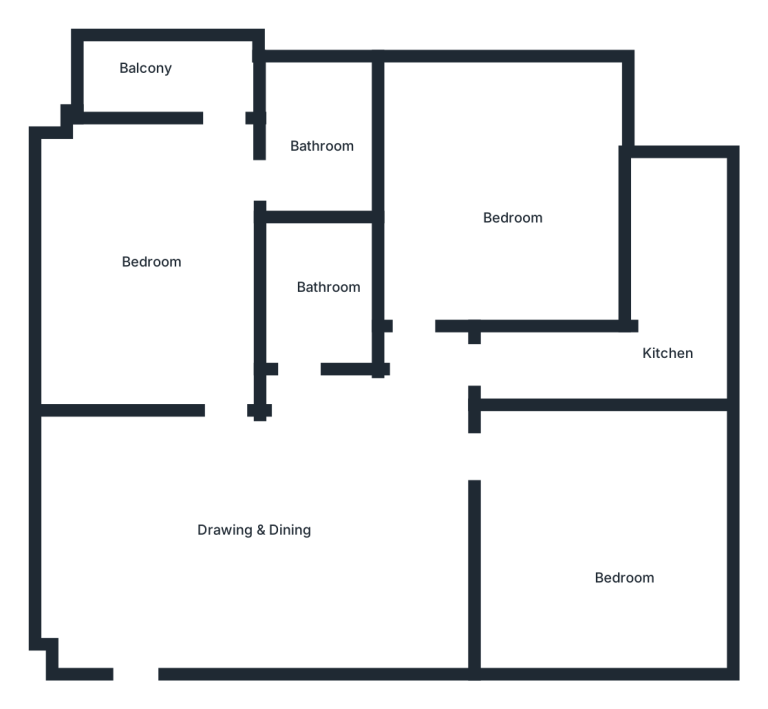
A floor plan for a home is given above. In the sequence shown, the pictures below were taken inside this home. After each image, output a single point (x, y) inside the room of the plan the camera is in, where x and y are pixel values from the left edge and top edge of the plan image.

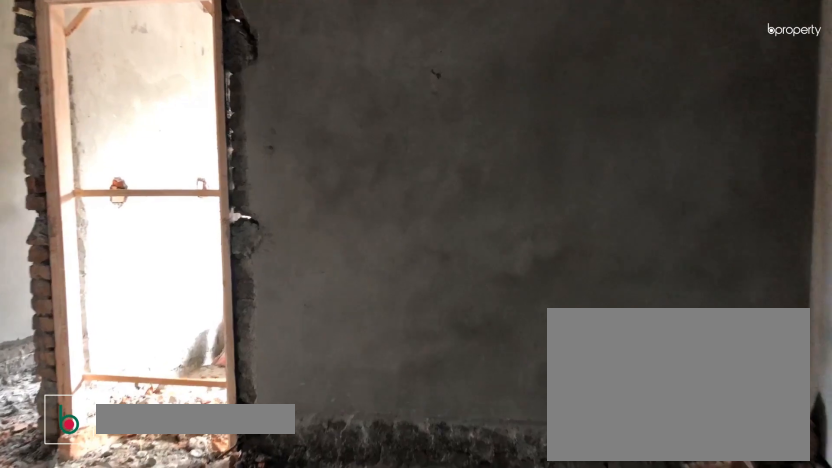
(244, 512)
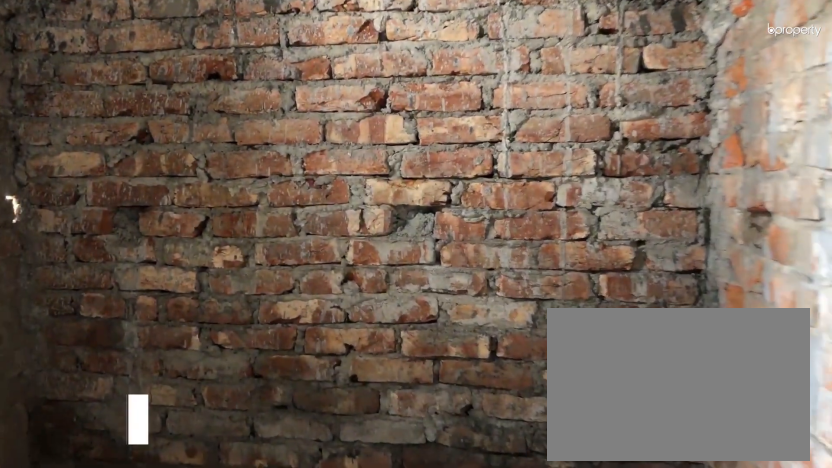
(318, 148)
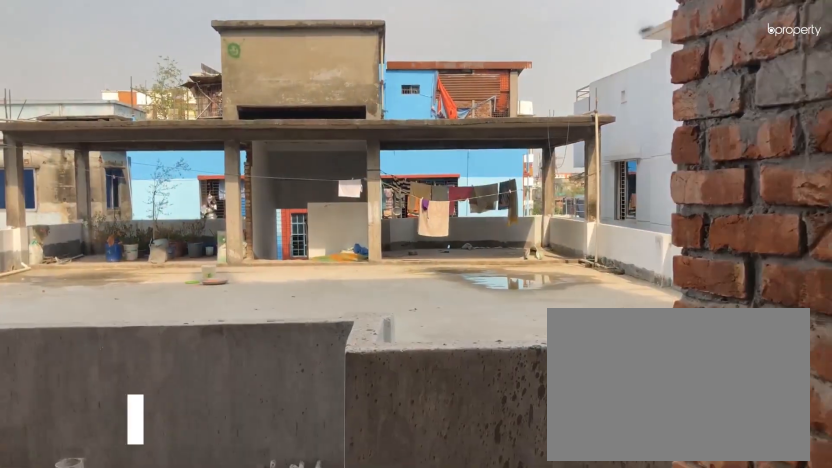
(193, 71)
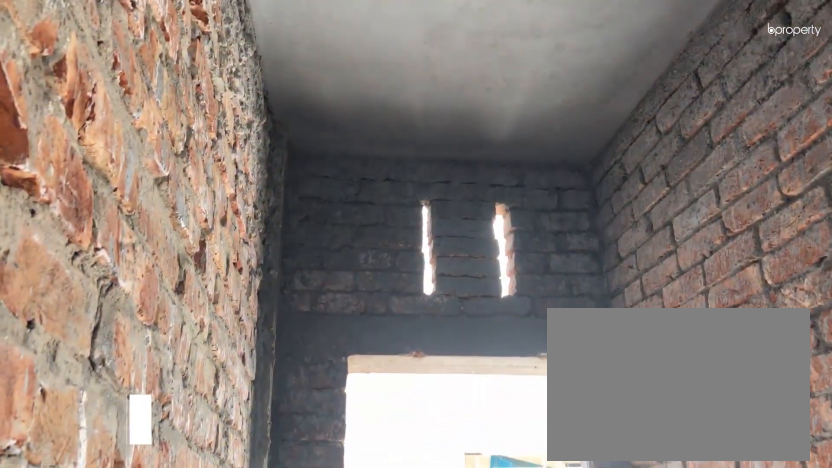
(644, 361)
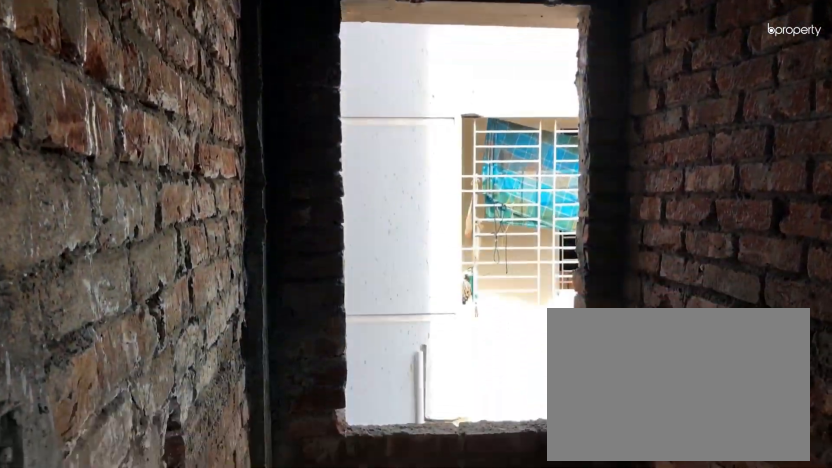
(644, 361)
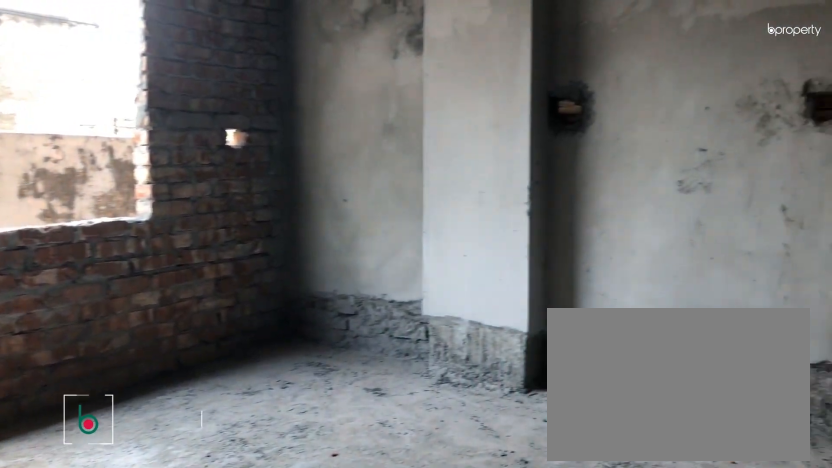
(577, 537)
